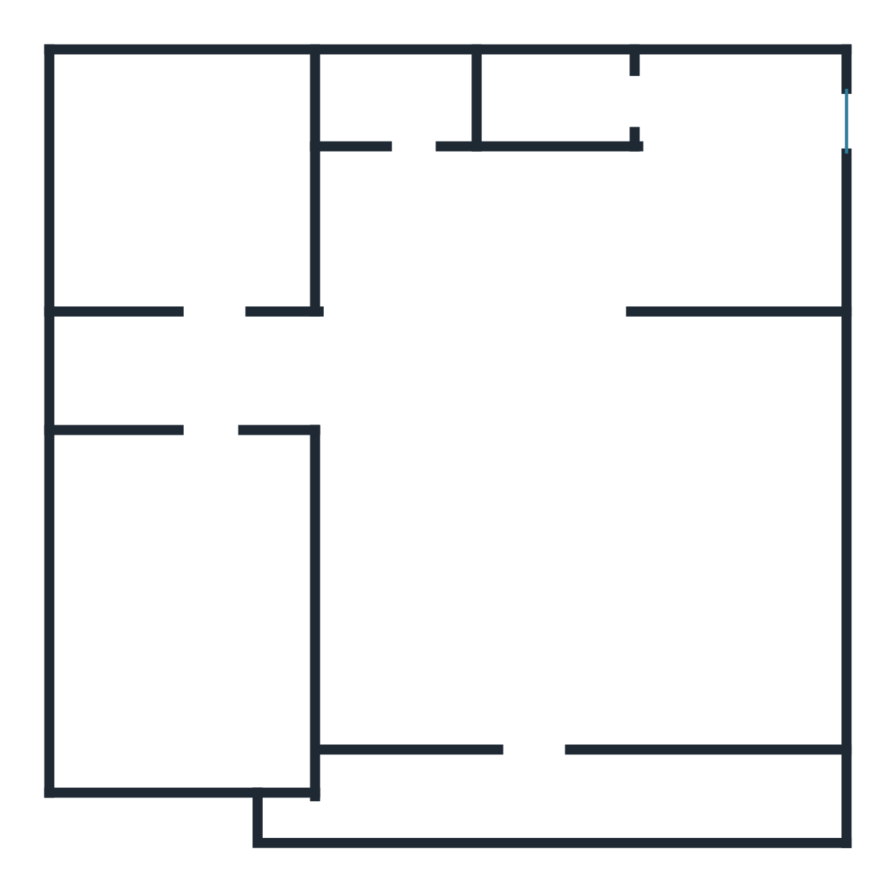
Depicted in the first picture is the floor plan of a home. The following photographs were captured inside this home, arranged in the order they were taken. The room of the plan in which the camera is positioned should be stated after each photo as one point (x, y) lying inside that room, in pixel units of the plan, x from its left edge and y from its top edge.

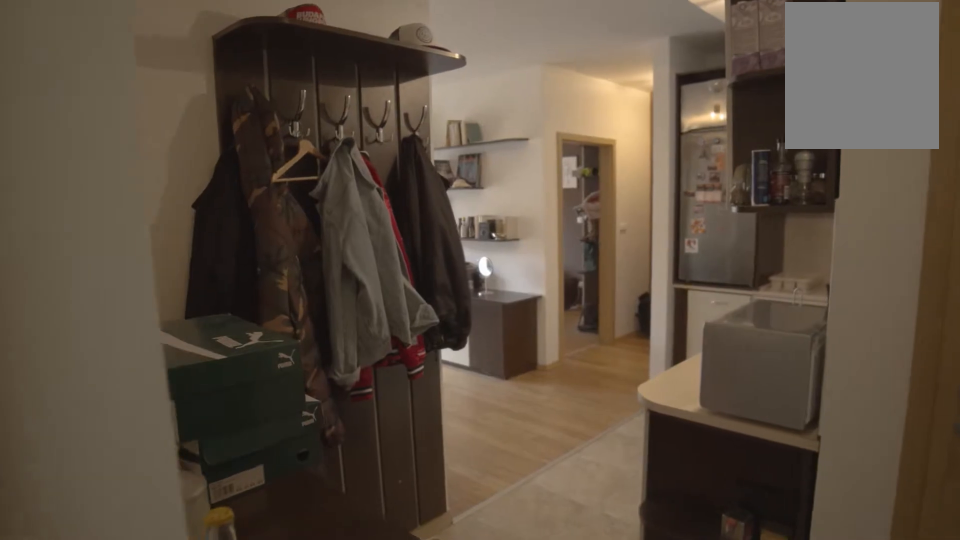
(747, 122)
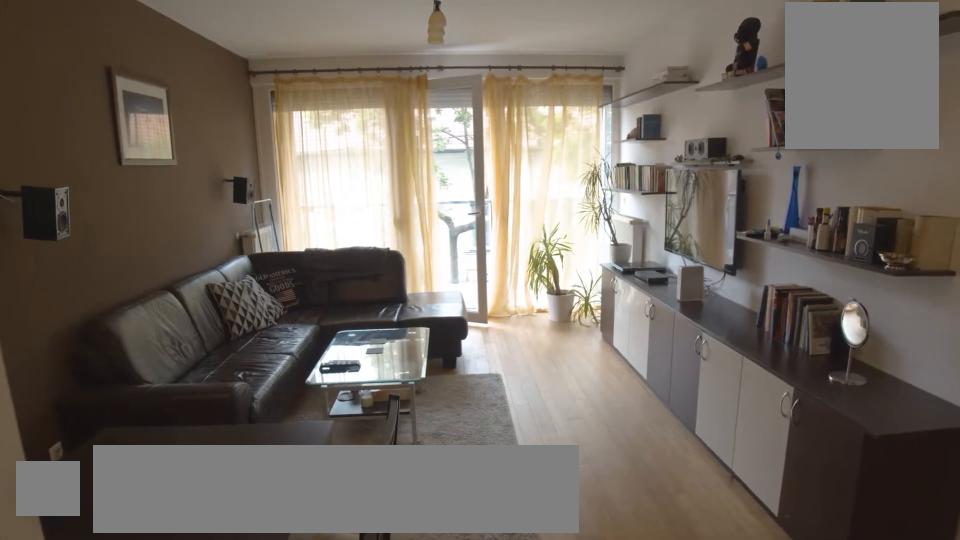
(592, 511)
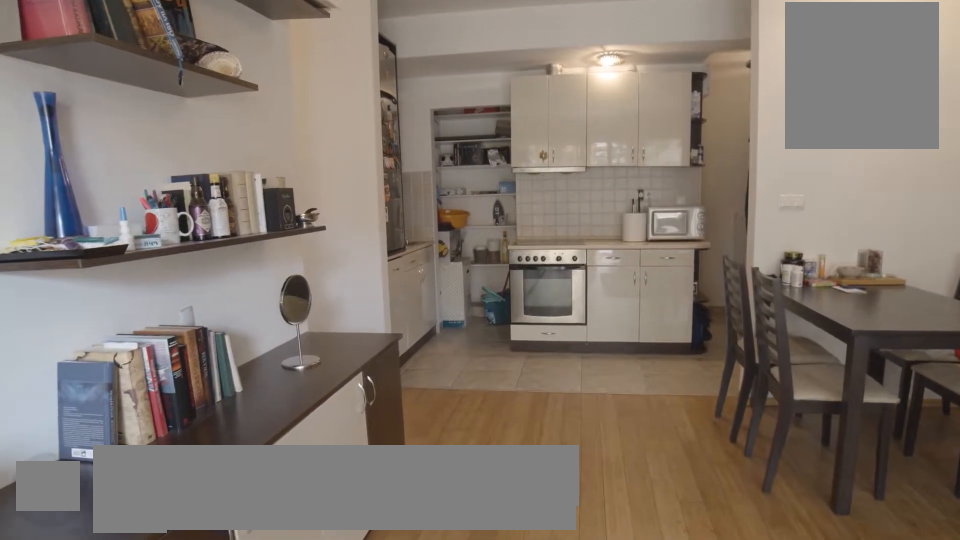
(594, 509)
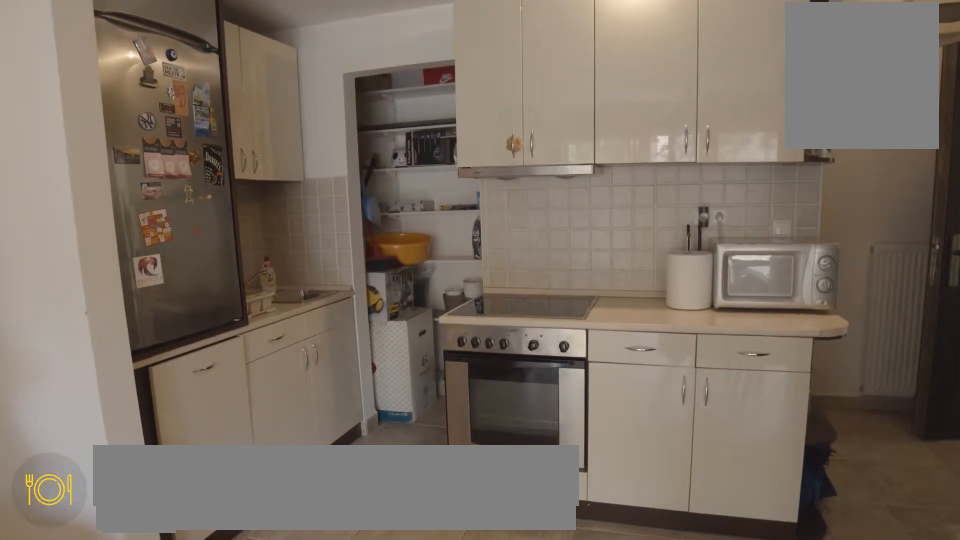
(487, 282)
